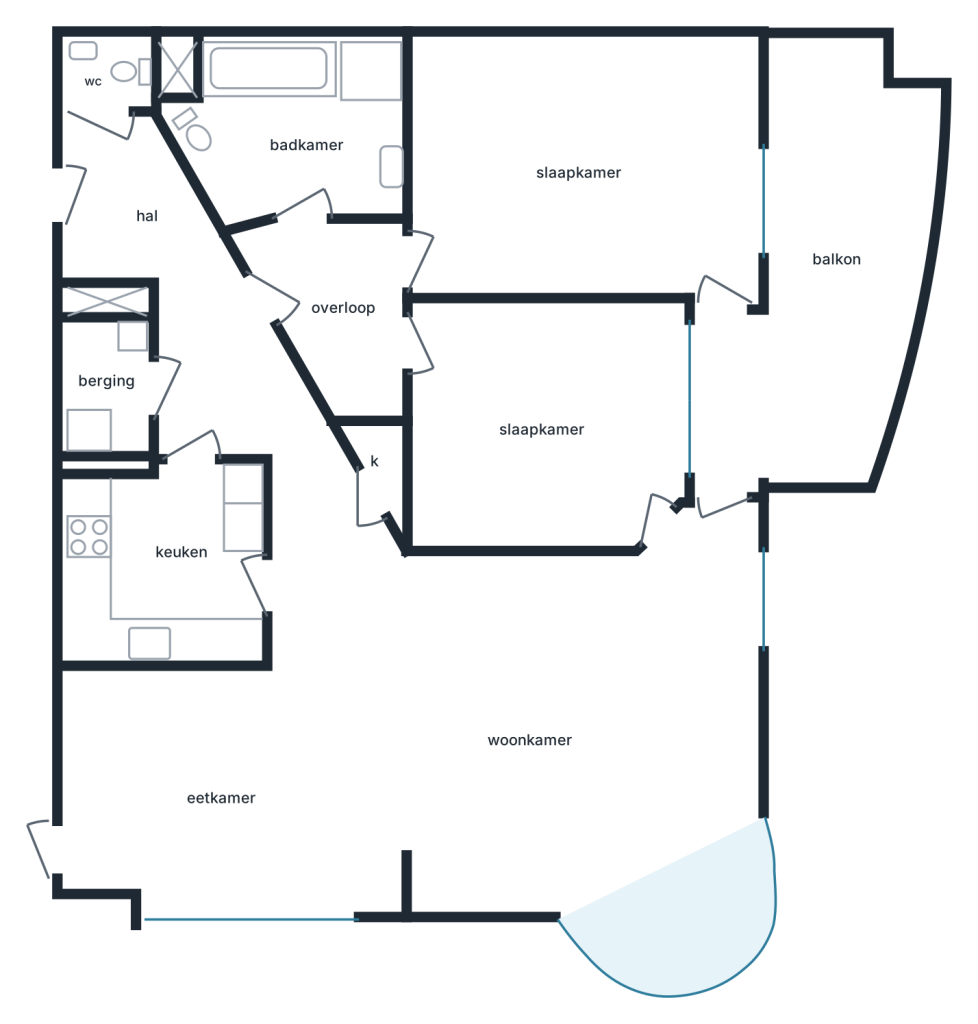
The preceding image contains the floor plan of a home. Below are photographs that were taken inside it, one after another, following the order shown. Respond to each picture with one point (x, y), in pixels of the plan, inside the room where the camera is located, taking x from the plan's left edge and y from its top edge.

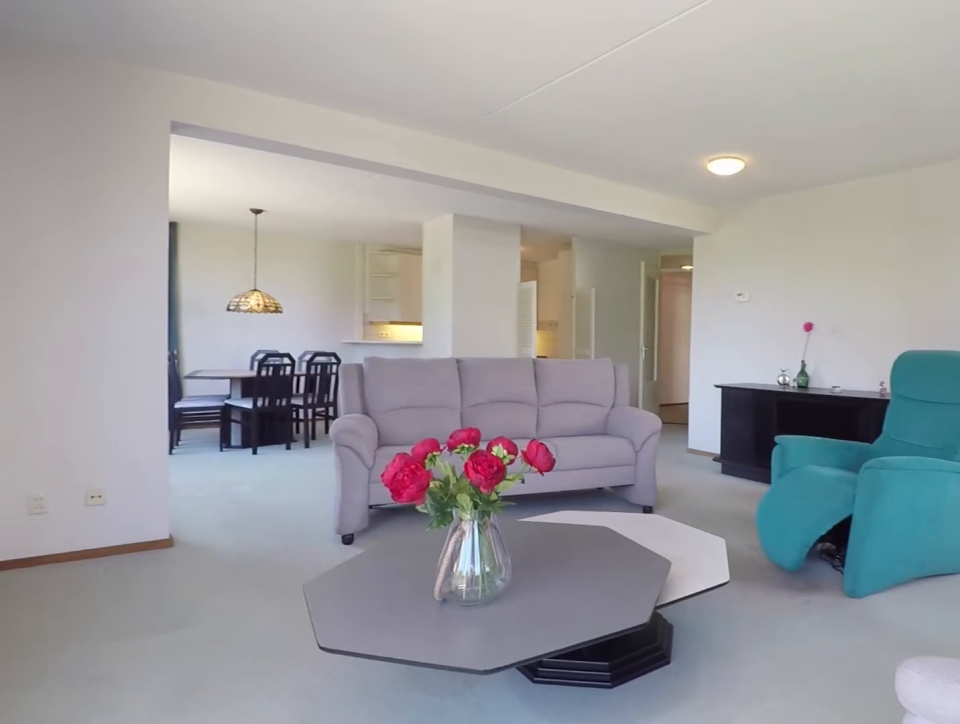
(109, 766)
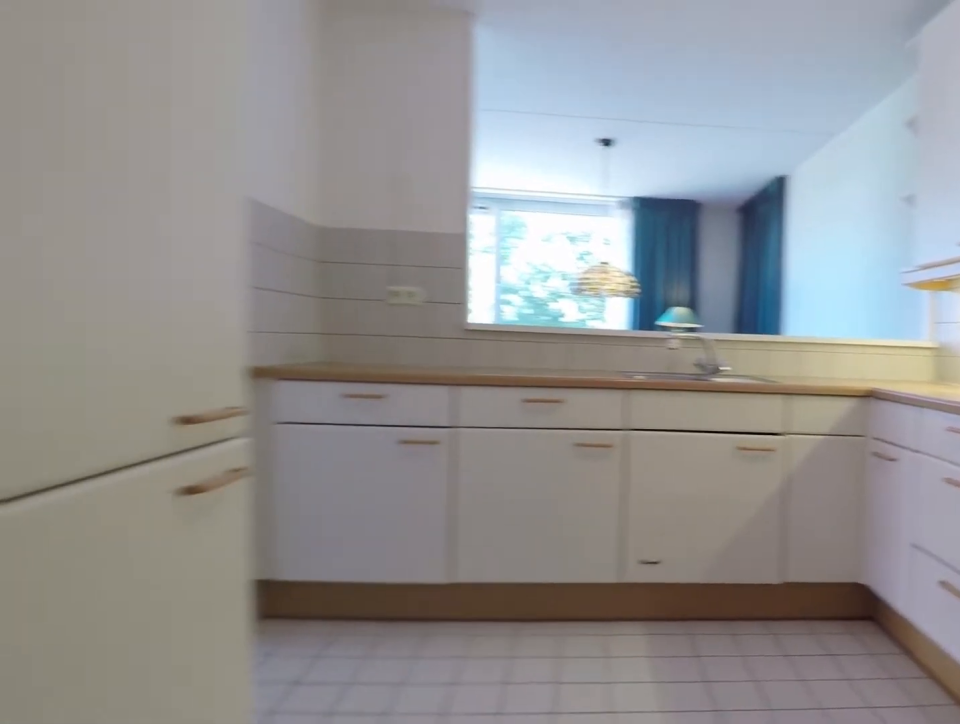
(134, 606)
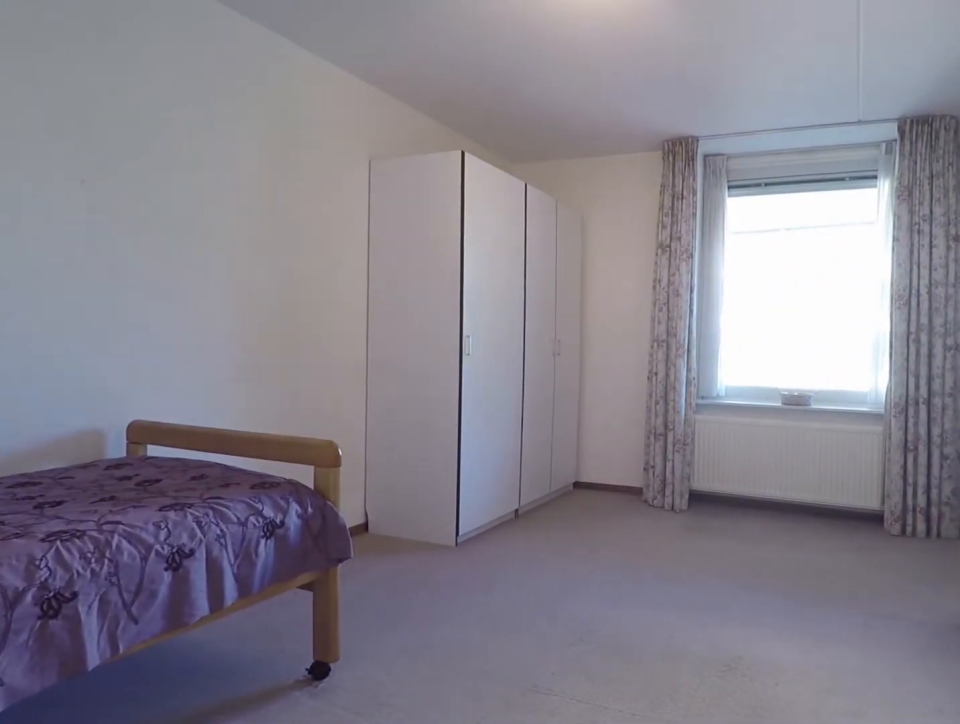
(584, 169)
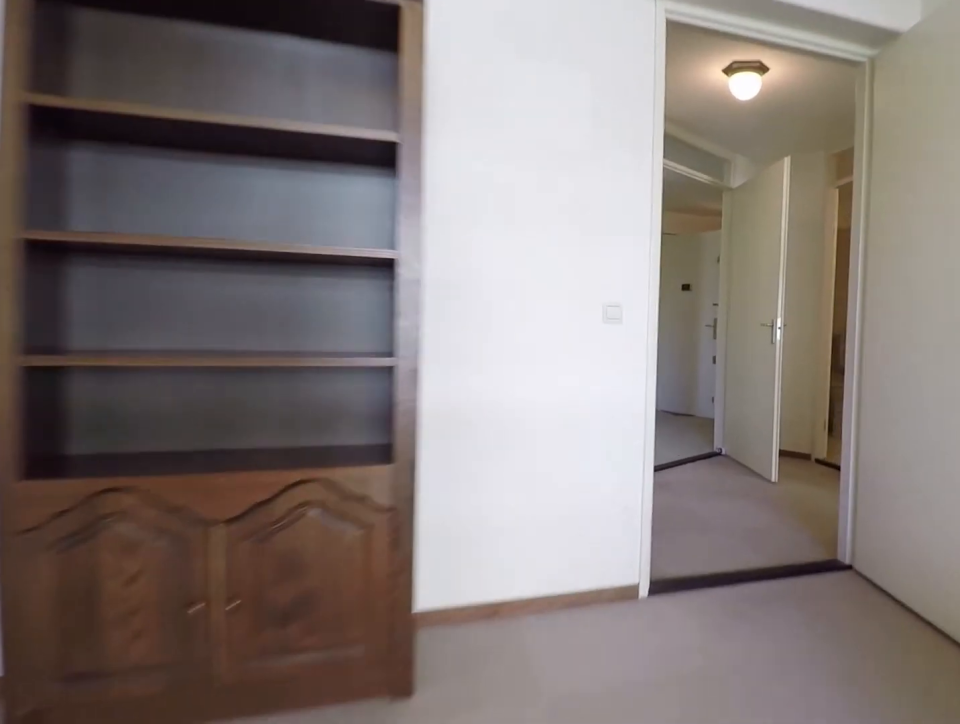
(544, 425)
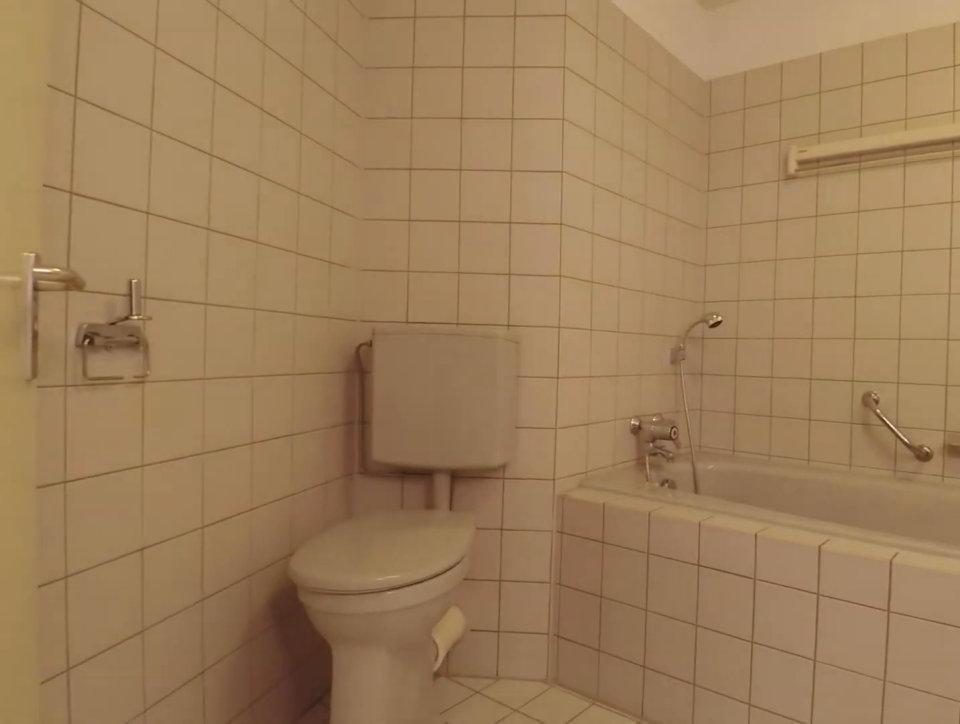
(304, 70)
